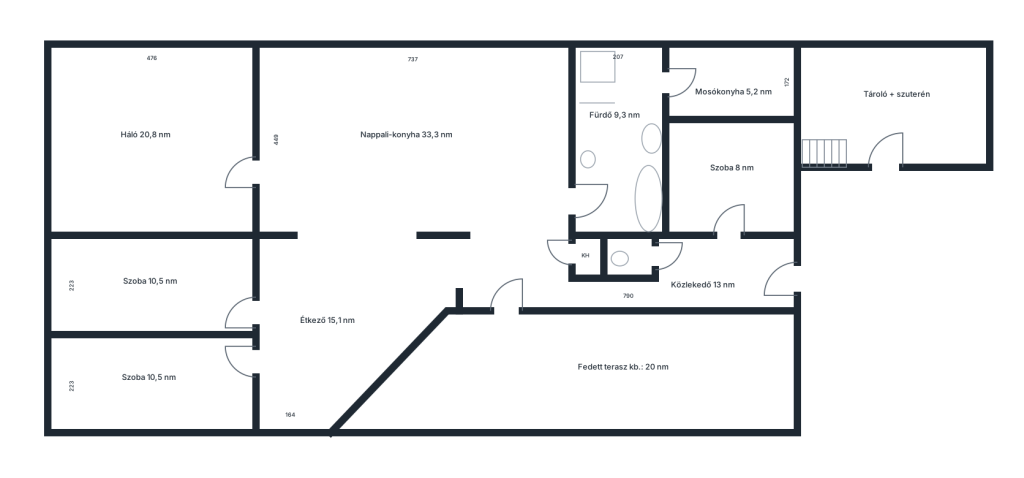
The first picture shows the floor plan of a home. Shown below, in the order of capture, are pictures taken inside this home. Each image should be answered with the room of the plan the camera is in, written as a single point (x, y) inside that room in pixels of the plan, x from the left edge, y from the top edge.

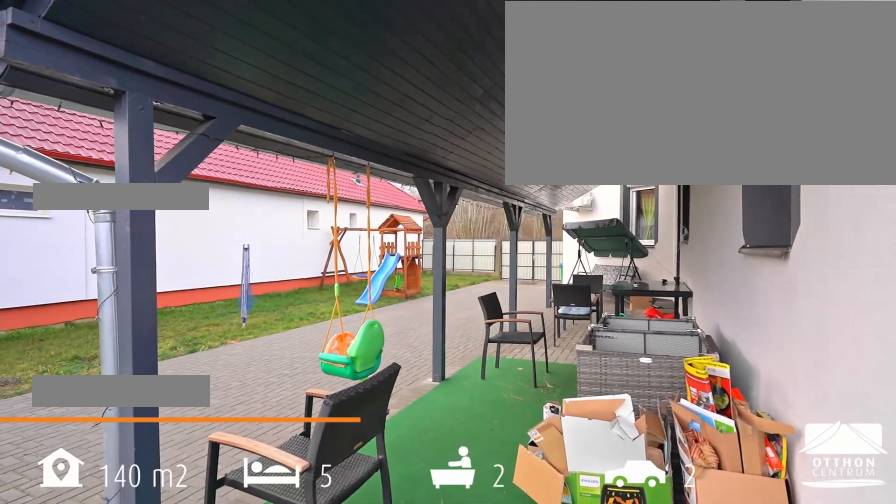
(618, 371)
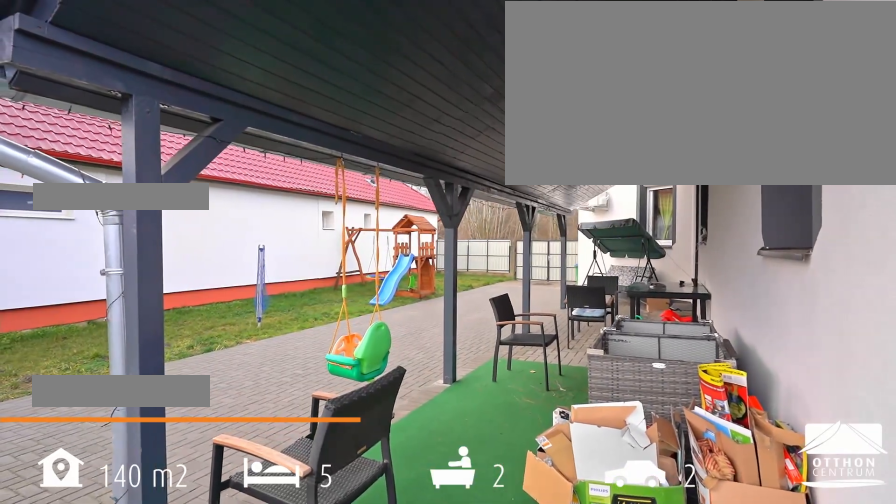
(618, 371)
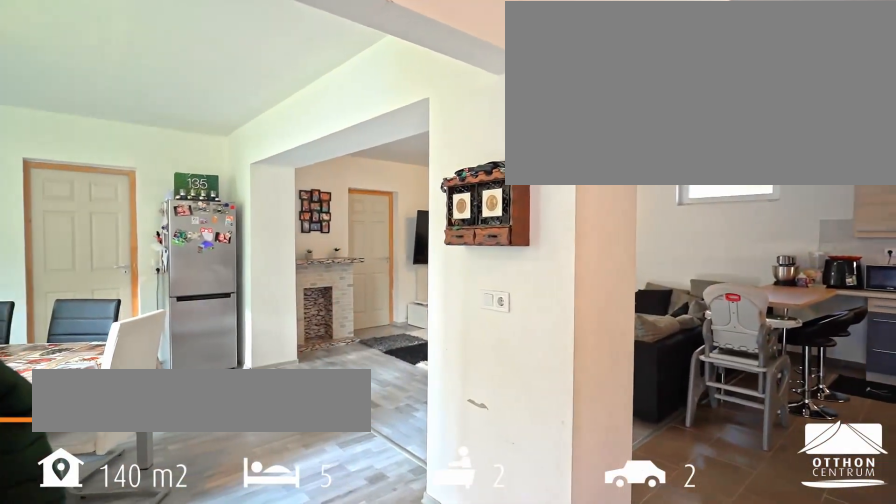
(624, 294)
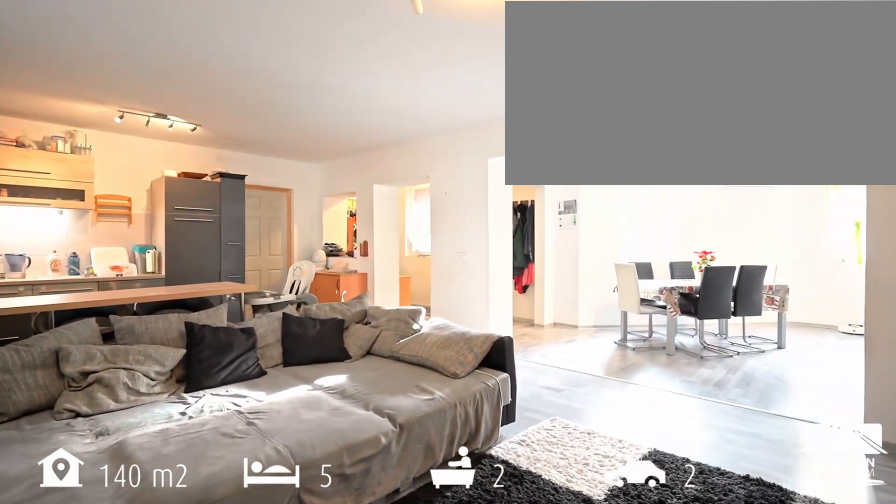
(415, 140)
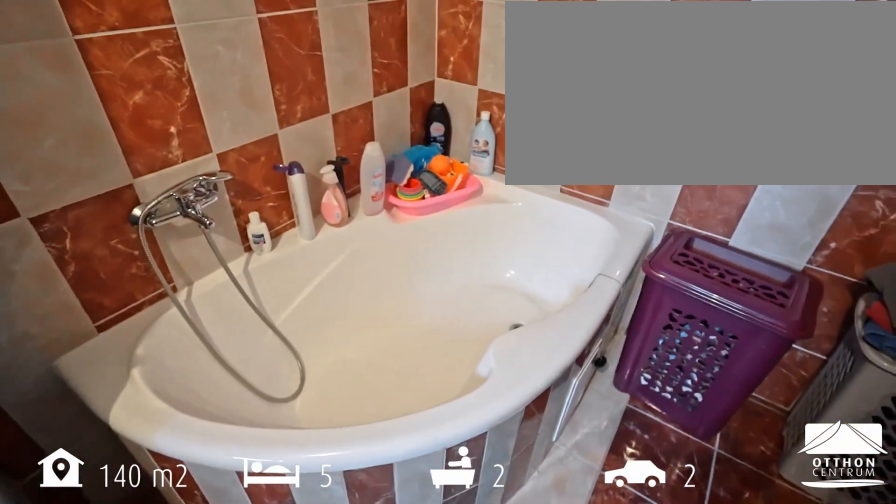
(618, 145)
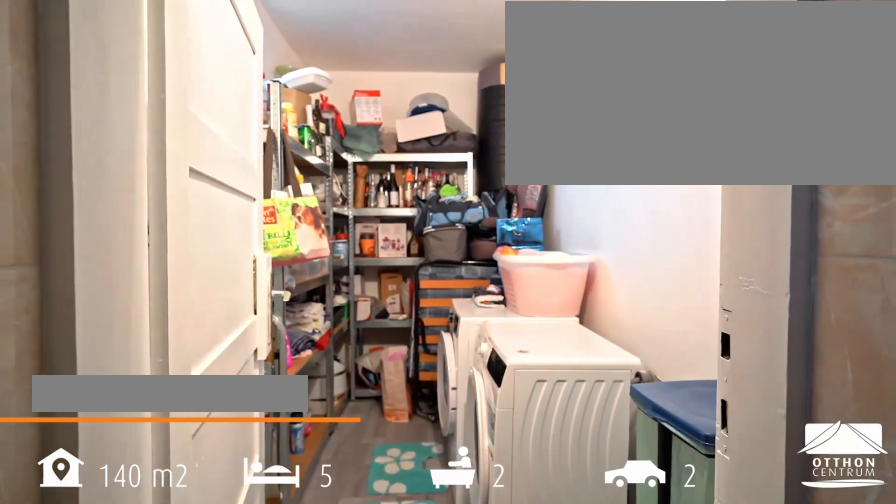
(731, 82)
